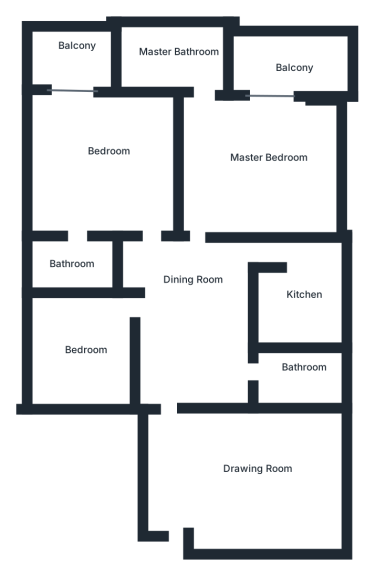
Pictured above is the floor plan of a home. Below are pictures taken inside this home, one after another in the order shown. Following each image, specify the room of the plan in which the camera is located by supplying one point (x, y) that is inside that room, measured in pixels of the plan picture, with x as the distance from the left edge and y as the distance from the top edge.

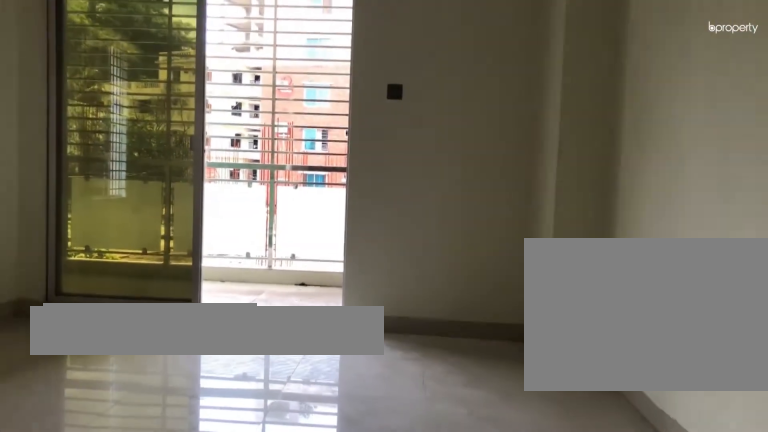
(85, 165)
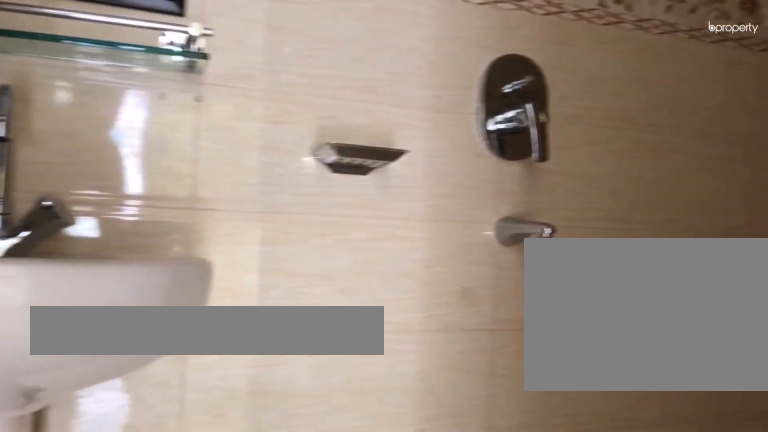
(69, 266)
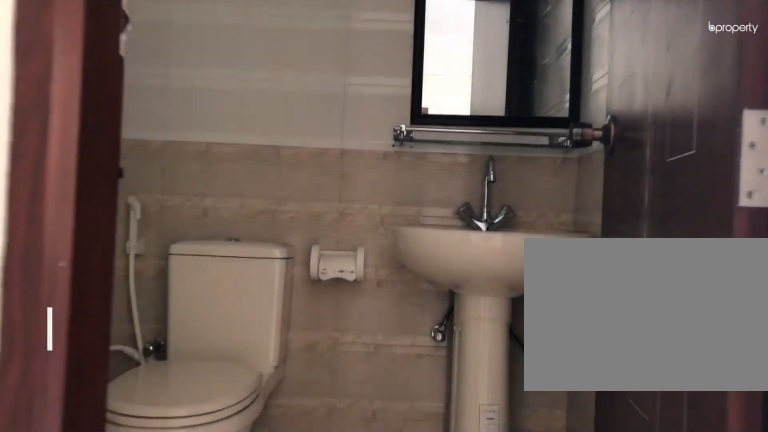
(182, 59)
